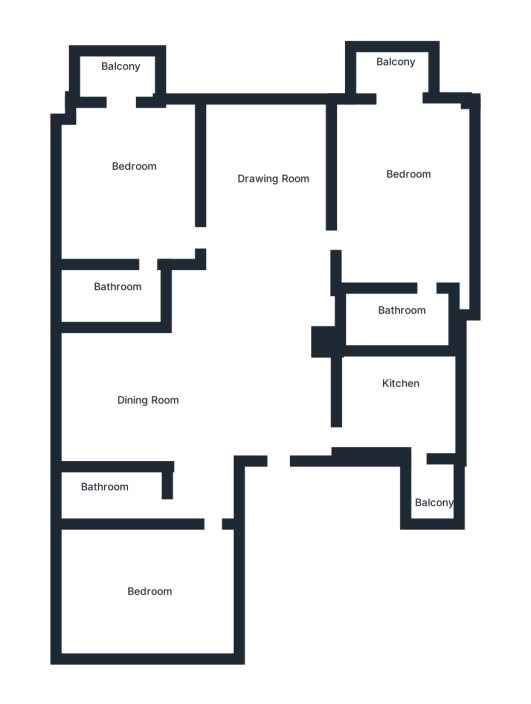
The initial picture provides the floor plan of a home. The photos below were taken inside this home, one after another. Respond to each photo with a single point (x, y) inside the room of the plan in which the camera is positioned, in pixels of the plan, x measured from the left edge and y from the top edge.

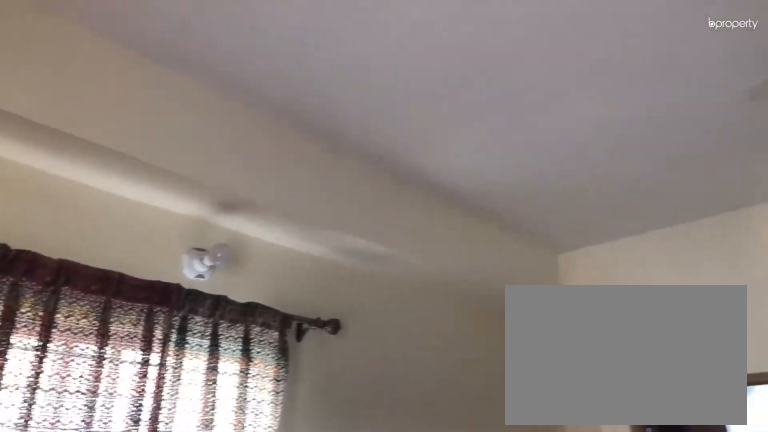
(421, 208)
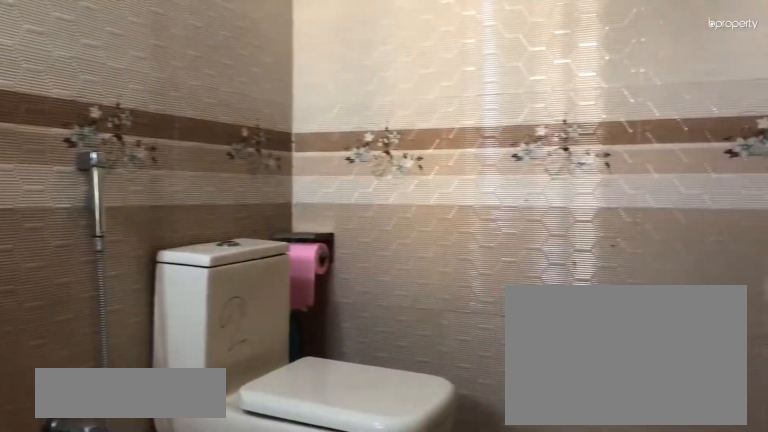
(409, 324)
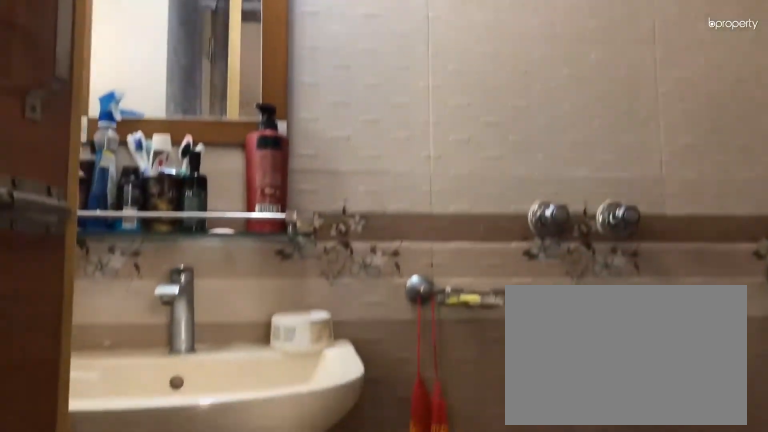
(409, 324)
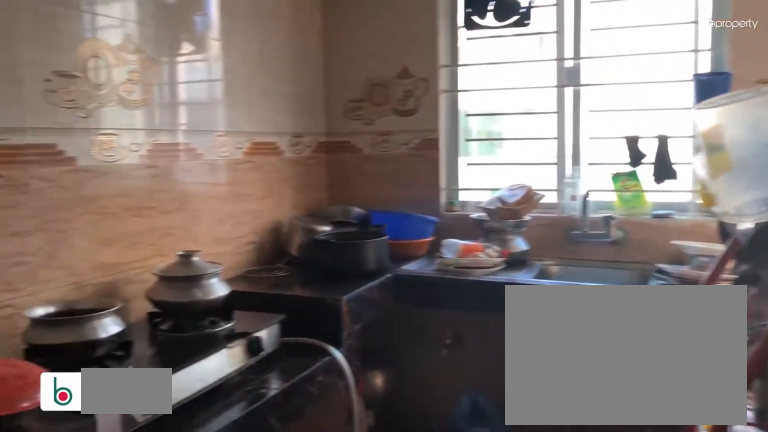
(407, 409)
